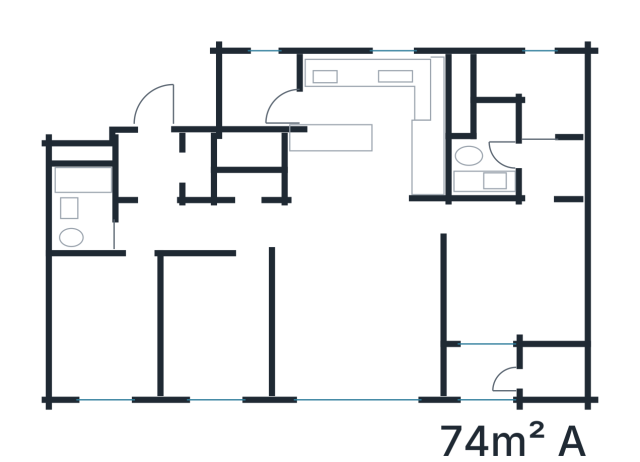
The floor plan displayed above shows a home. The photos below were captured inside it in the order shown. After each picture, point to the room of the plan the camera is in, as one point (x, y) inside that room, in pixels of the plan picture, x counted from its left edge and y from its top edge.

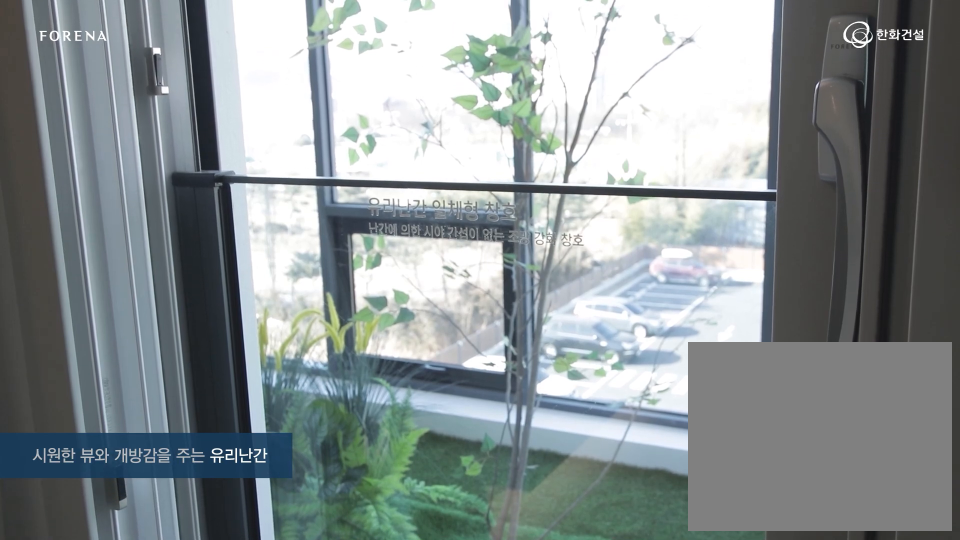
(363, 308)
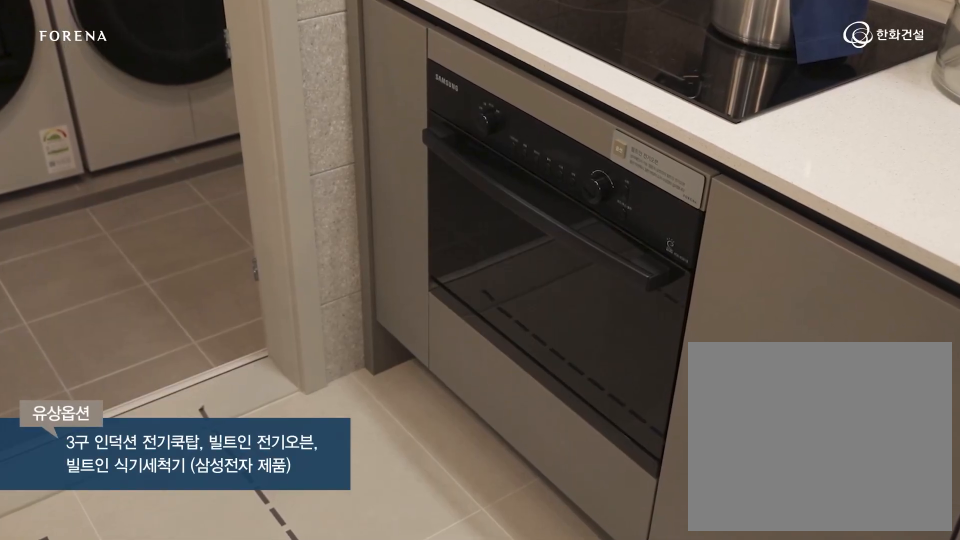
(351, 179)
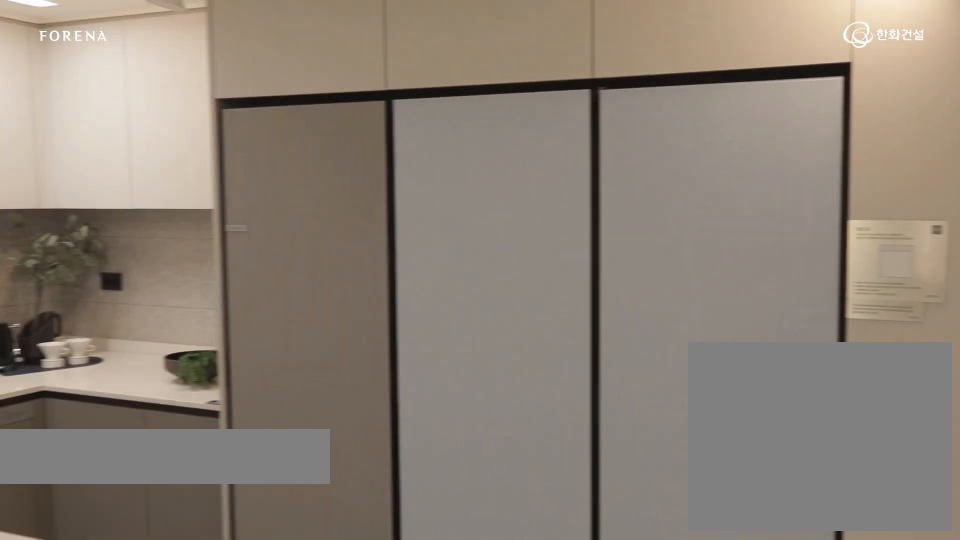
(351, 179)
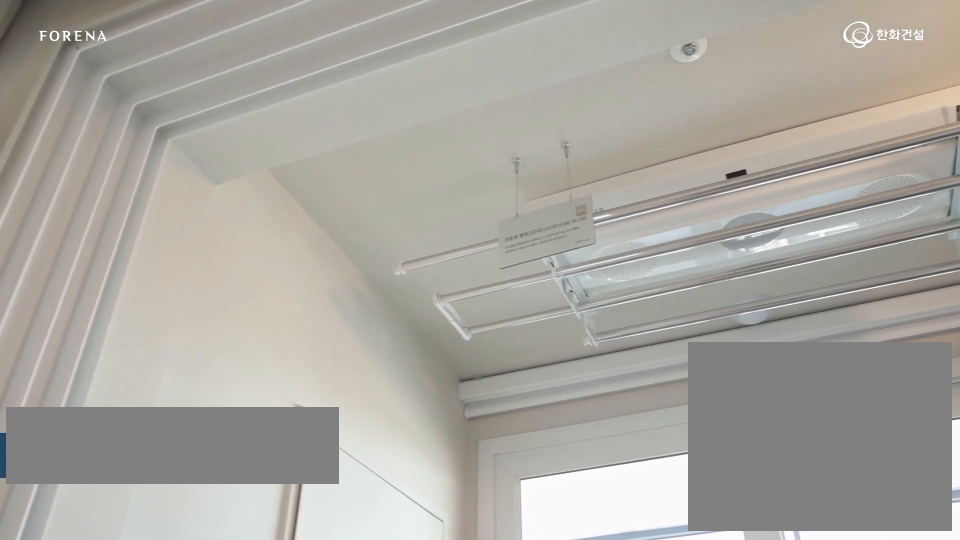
(517, 263)
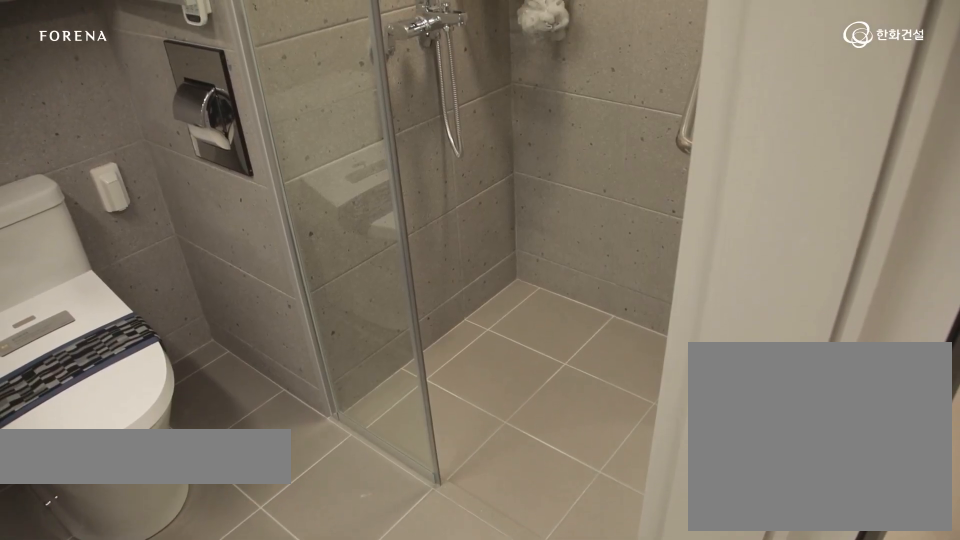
(508, 157)
